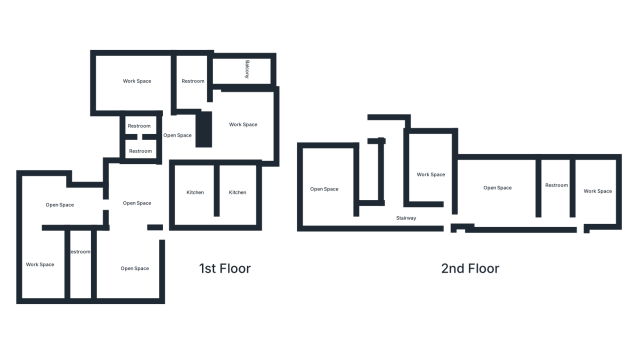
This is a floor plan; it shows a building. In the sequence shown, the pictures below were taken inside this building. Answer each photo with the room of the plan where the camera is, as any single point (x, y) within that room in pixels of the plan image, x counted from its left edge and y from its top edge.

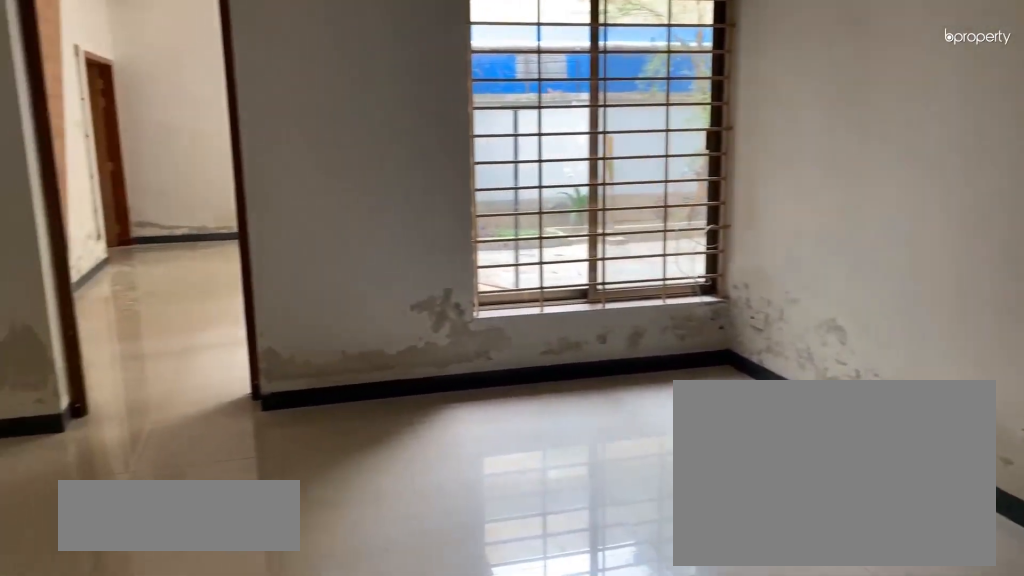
(135, 193)
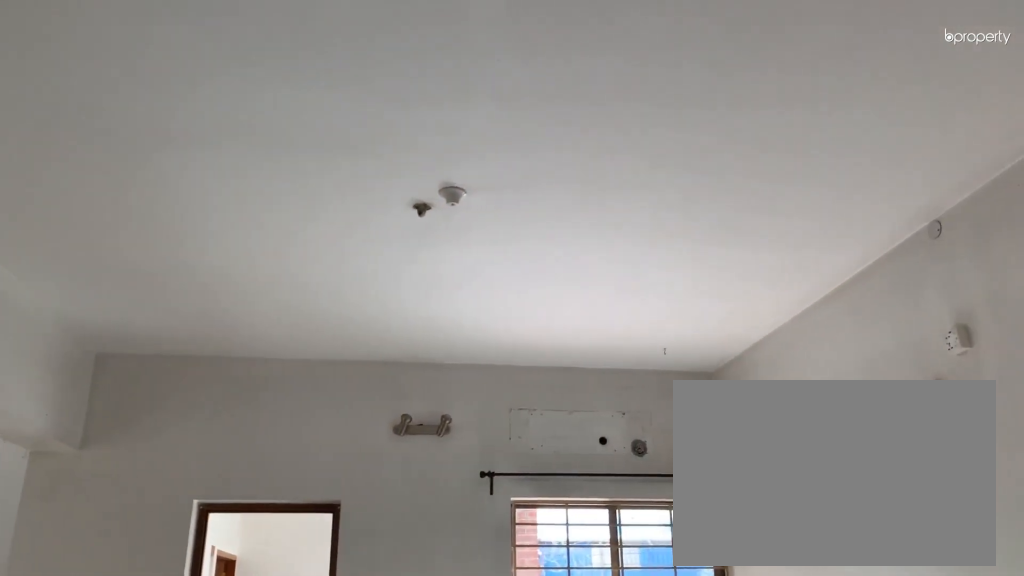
(132, 197)
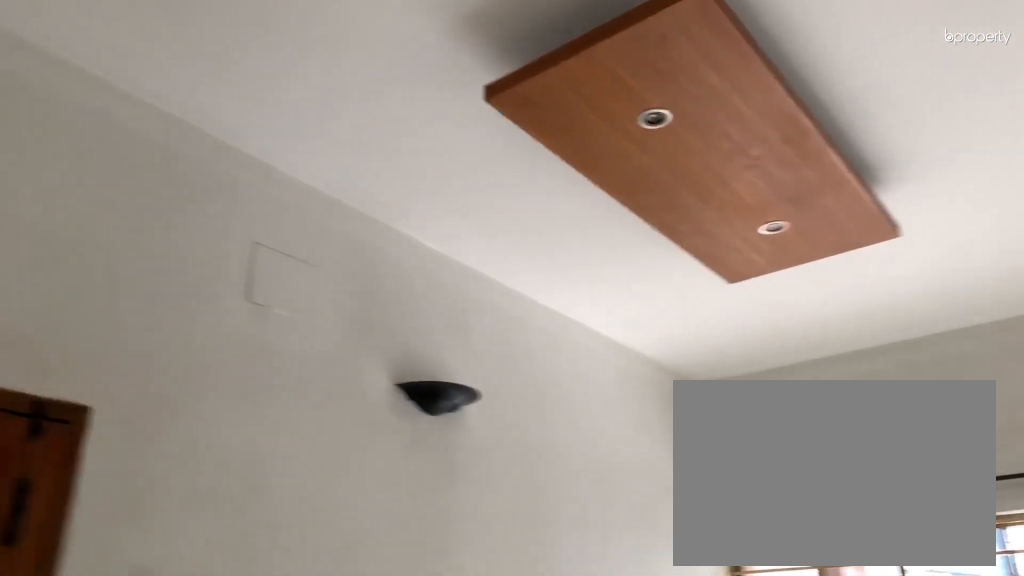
(126, 264)
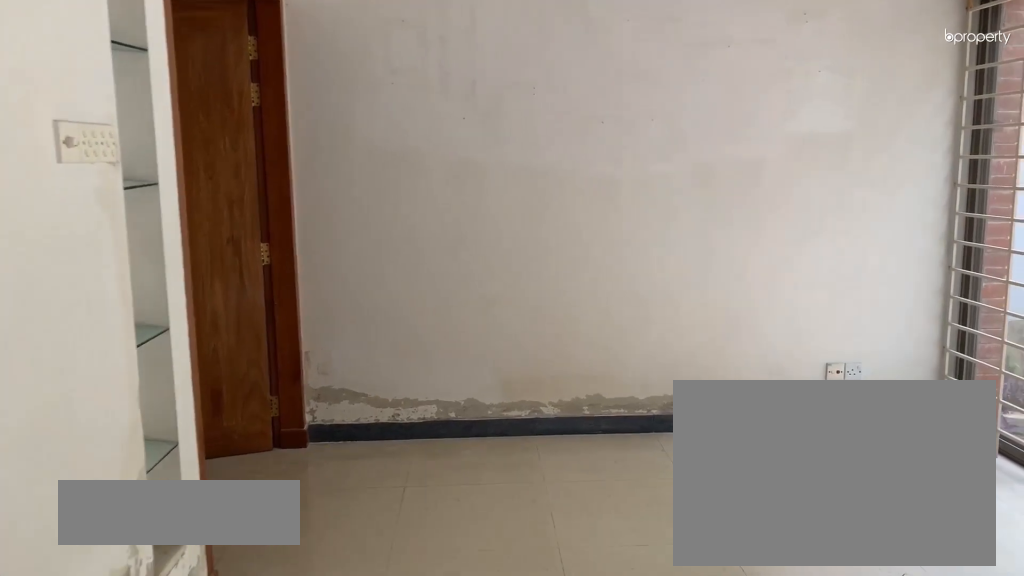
(56, 205)
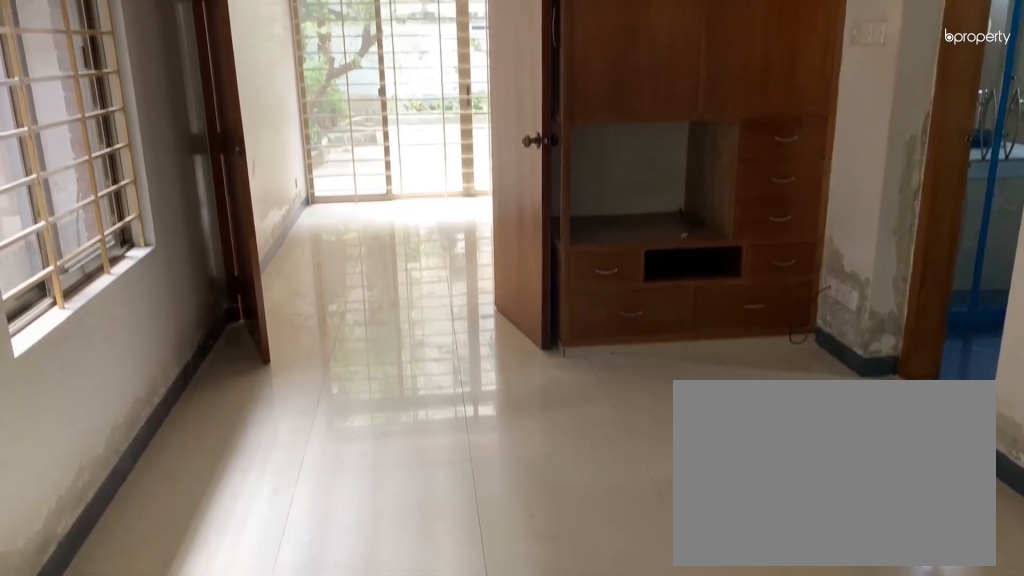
(43, 266)
